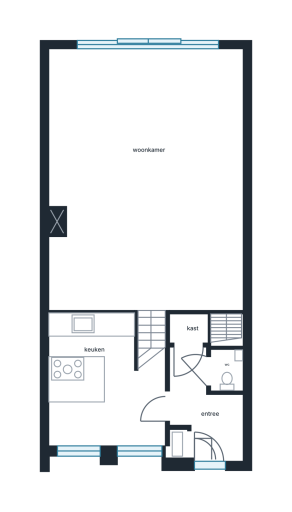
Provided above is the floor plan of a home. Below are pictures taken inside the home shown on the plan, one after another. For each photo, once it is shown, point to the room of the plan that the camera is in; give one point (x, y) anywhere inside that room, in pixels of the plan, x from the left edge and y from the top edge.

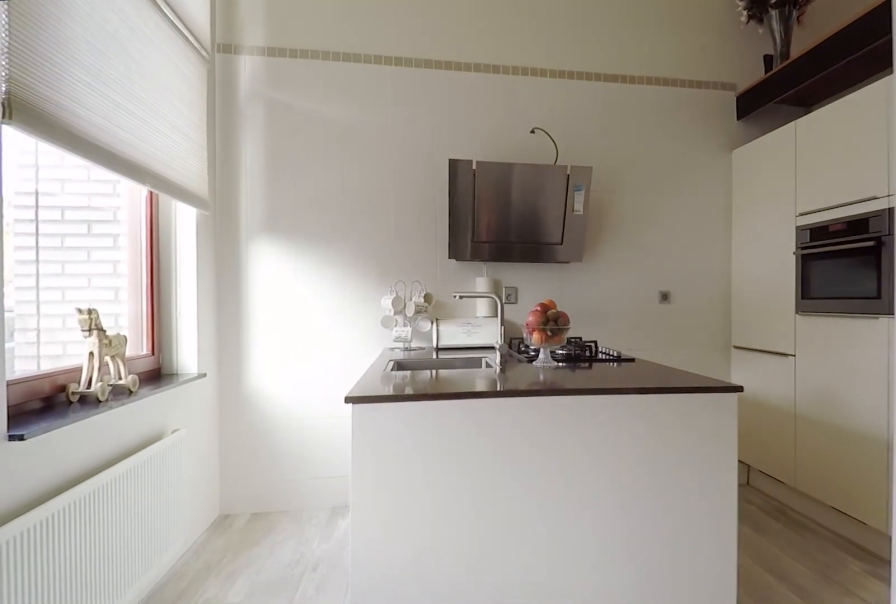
(103, 383)
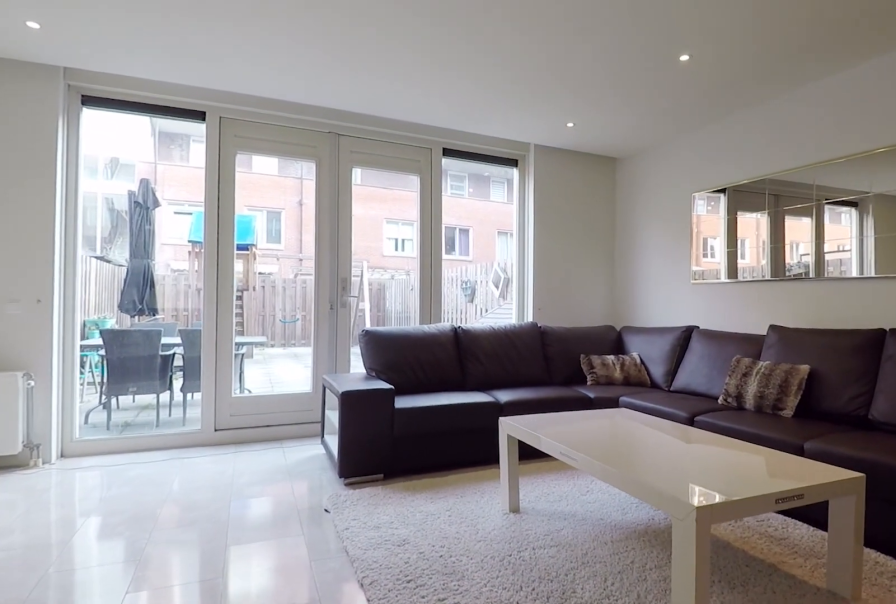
(142, 163)
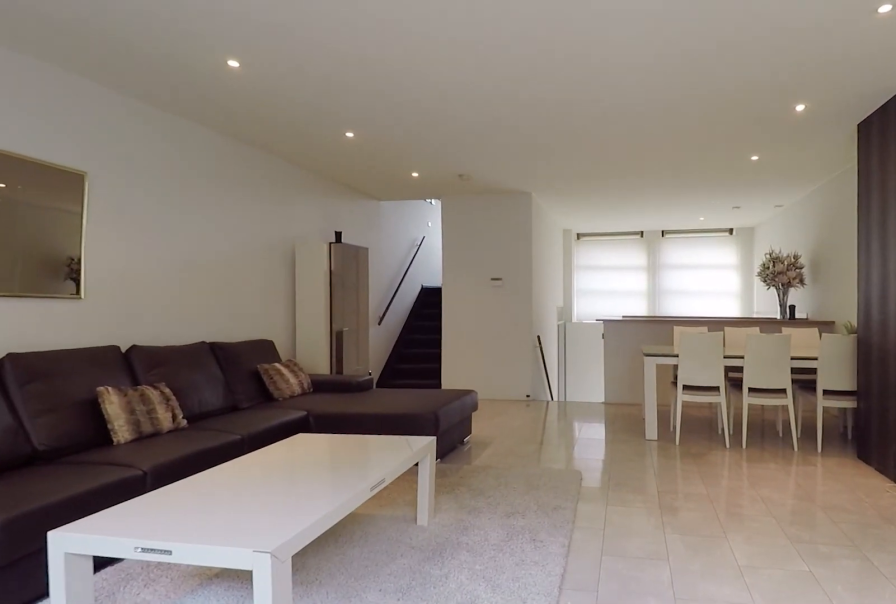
(142, 163)
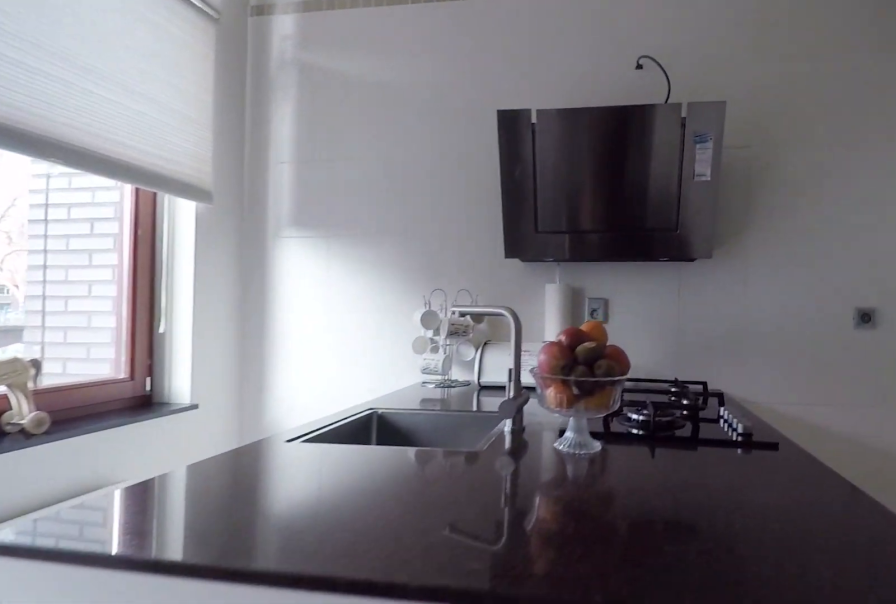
(103, 383)
